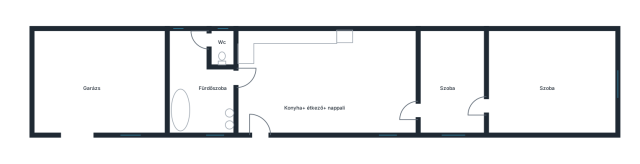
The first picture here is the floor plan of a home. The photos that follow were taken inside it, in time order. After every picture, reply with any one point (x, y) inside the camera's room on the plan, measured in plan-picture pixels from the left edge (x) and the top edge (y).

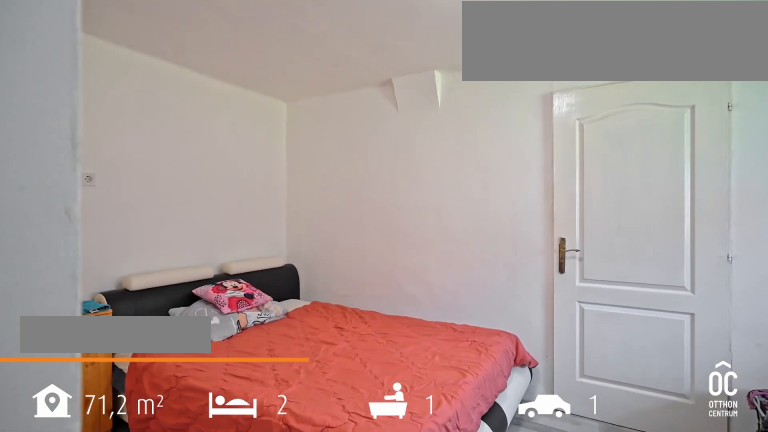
(450, 82)
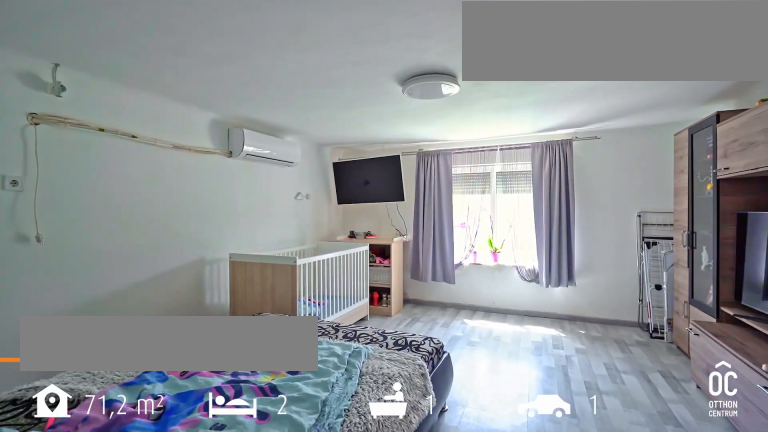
(549, 80)
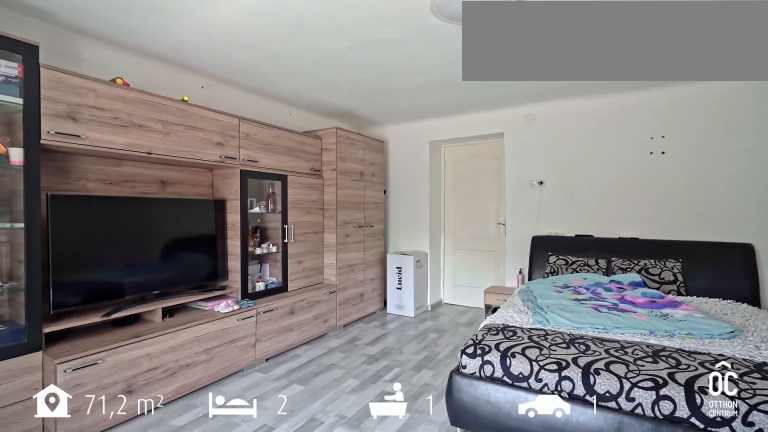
(549, 80)
